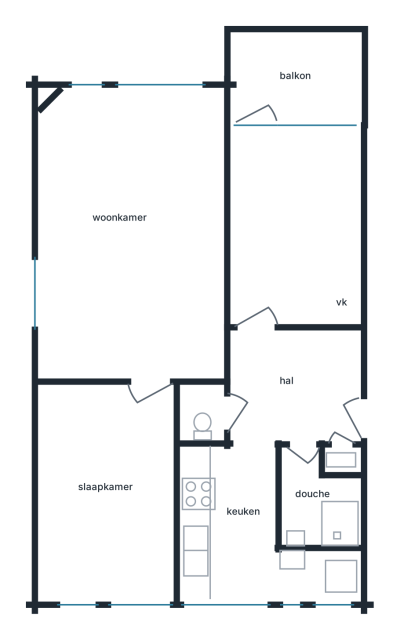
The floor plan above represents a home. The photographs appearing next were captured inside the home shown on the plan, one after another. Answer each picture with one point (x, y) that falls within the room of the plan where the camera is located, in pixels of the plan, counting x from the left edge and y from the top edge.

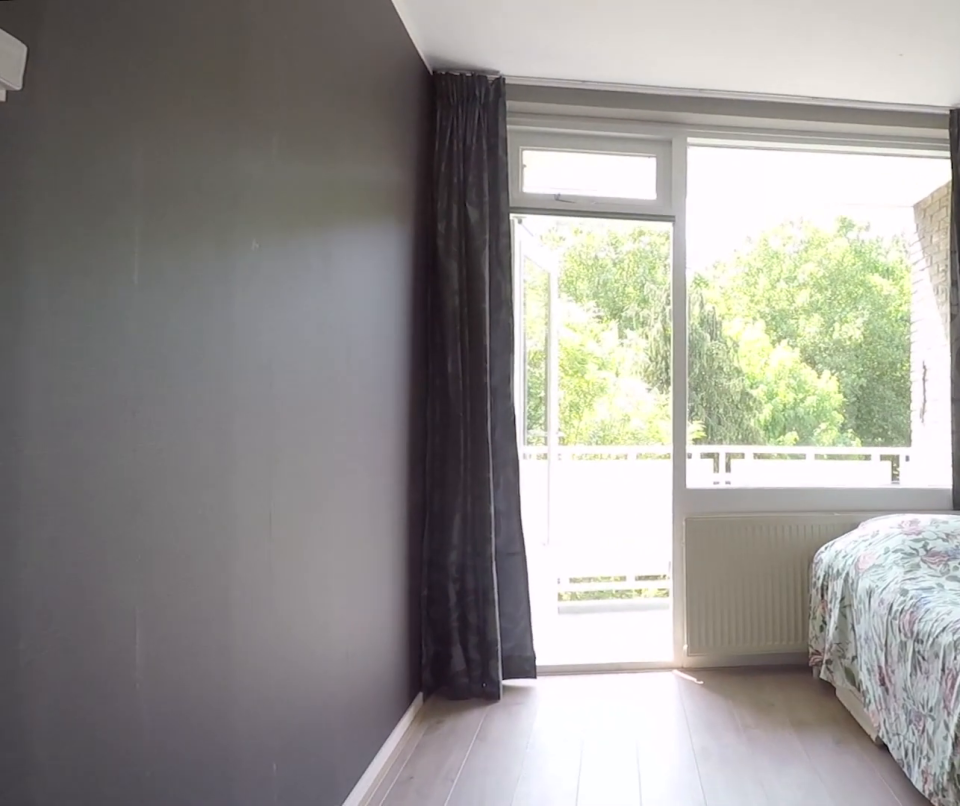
(294, 229)
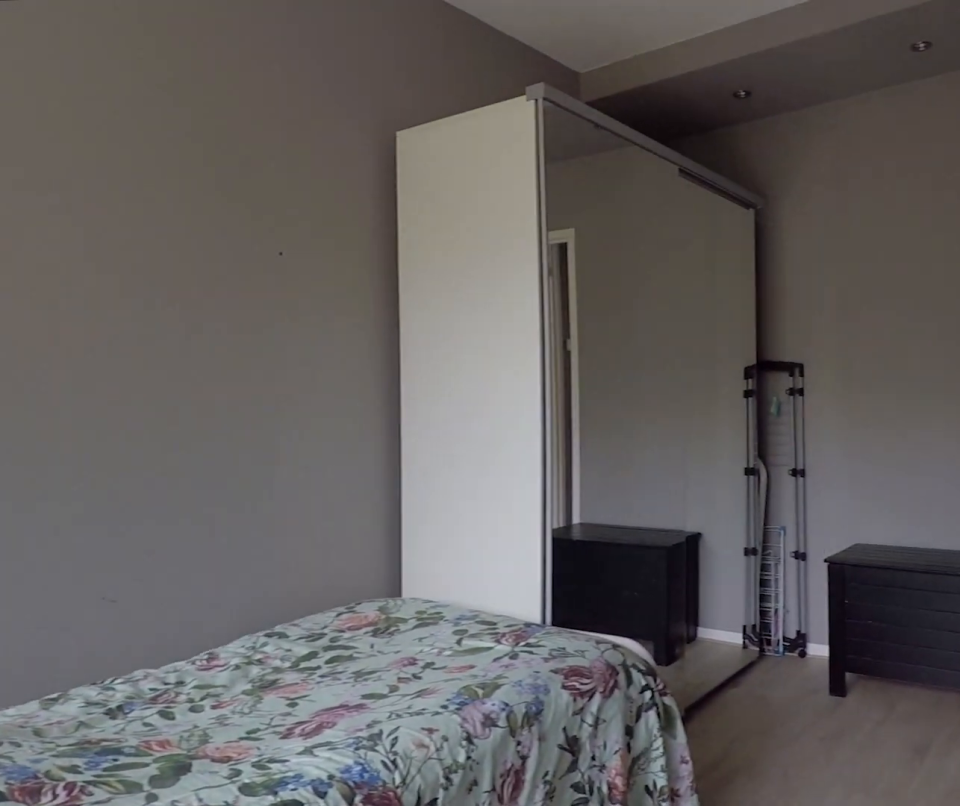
(294, 229)
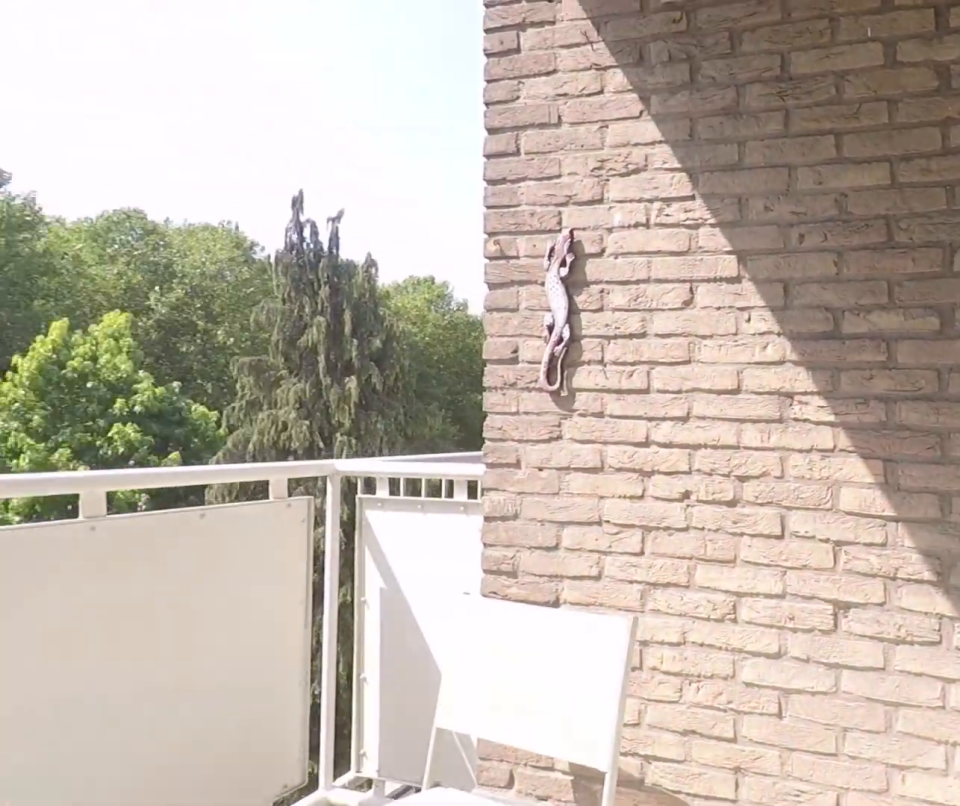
(295, 74)
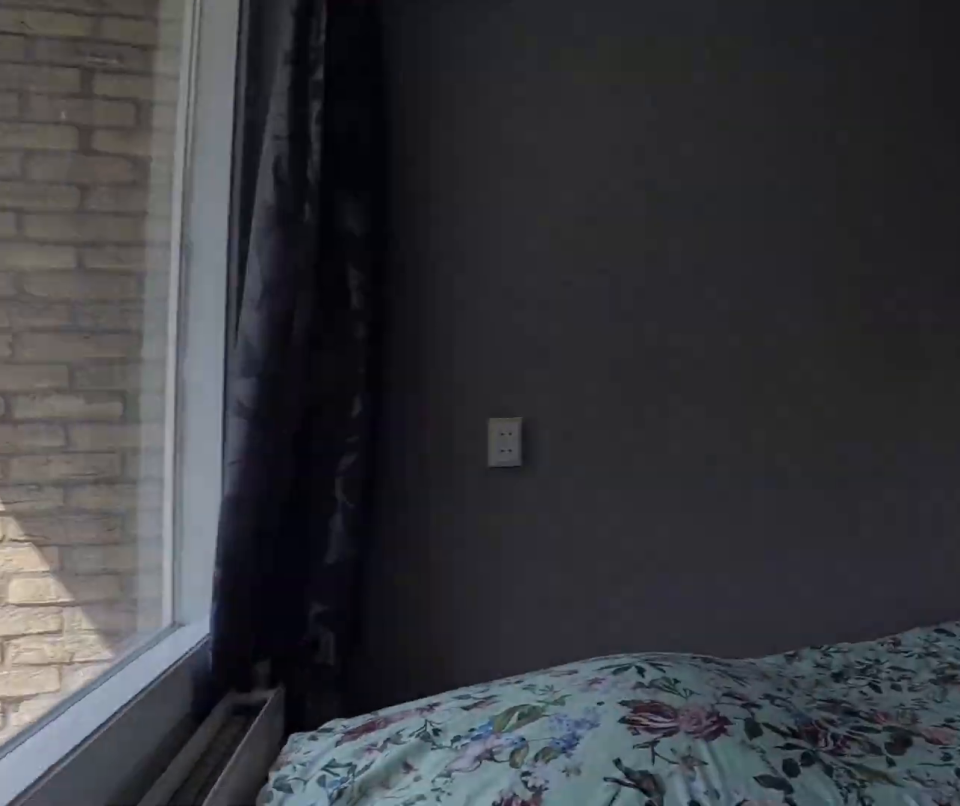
(294, 229)
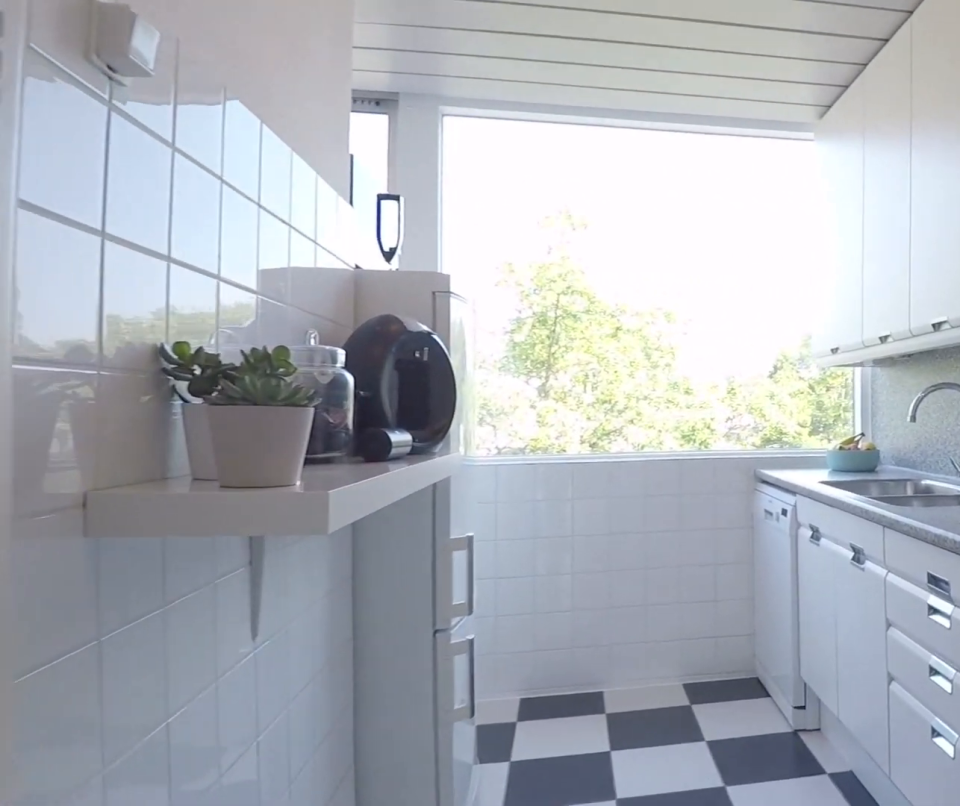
(246, 535)
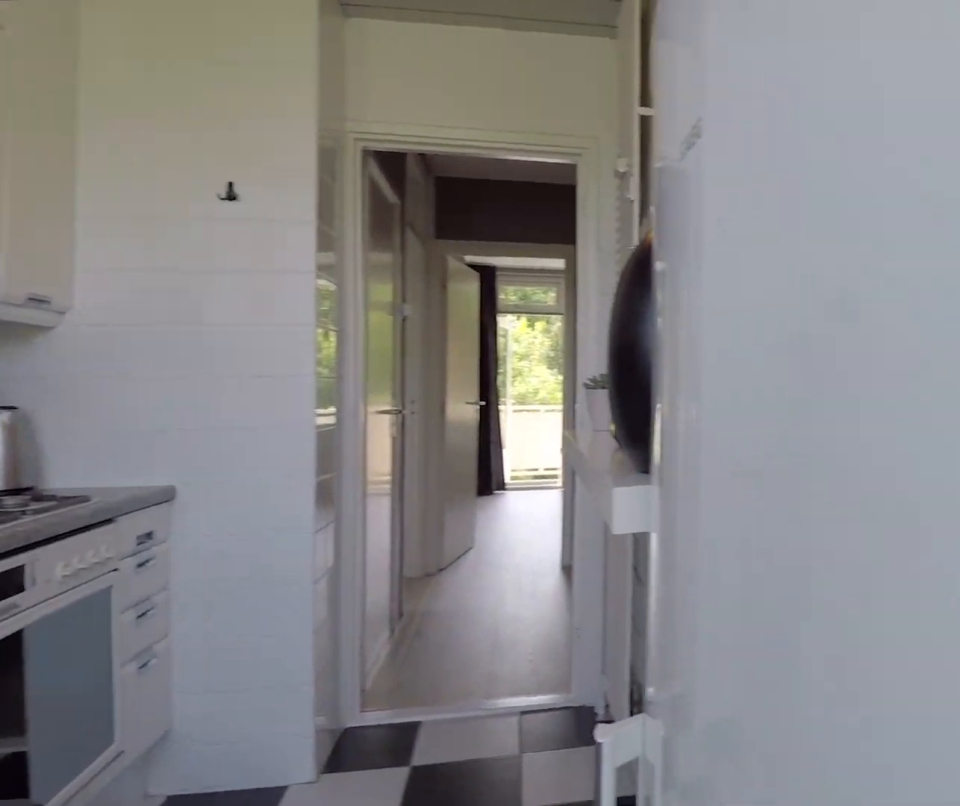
(246, 535)
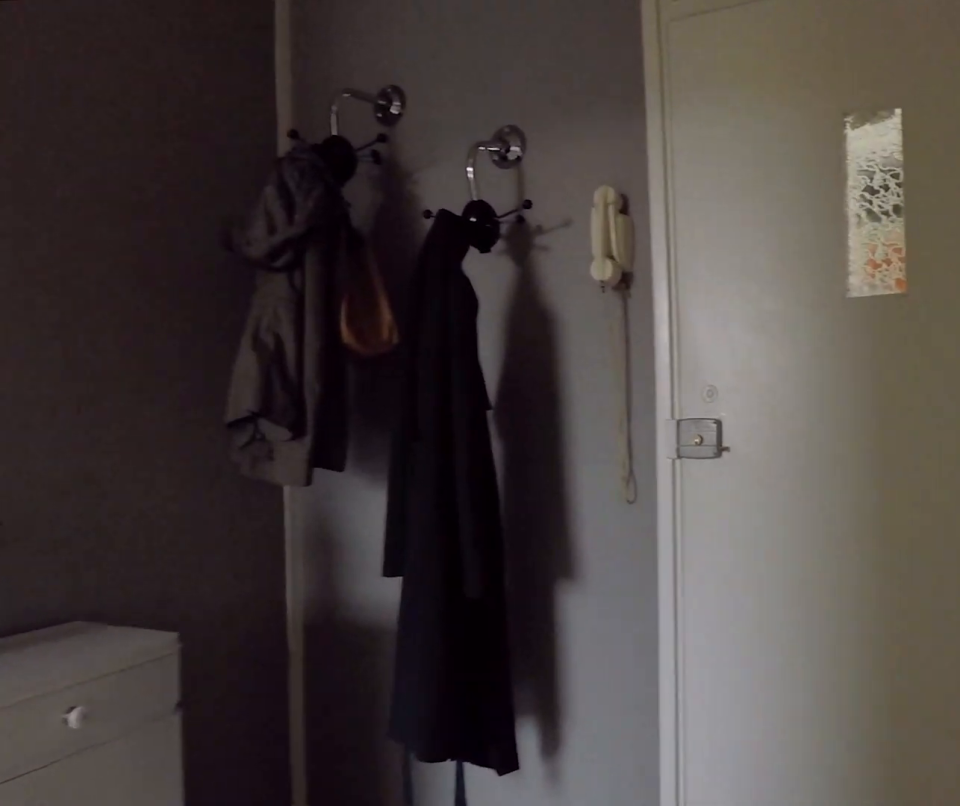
(295, 386)
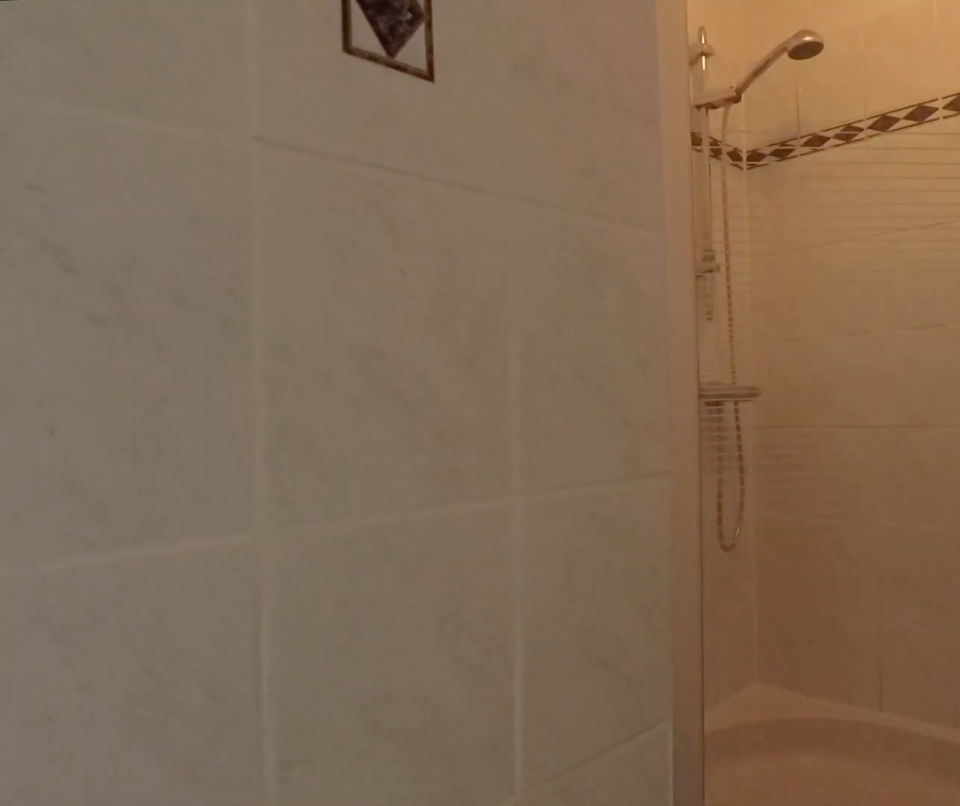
(316, 502)
